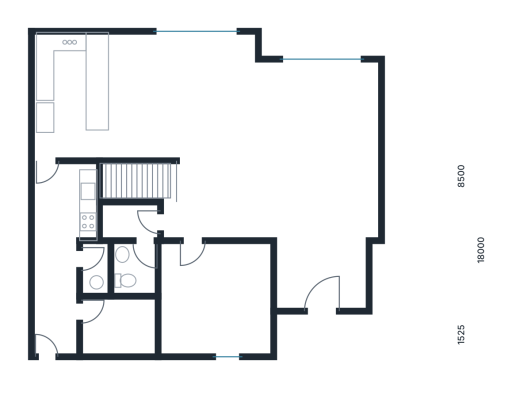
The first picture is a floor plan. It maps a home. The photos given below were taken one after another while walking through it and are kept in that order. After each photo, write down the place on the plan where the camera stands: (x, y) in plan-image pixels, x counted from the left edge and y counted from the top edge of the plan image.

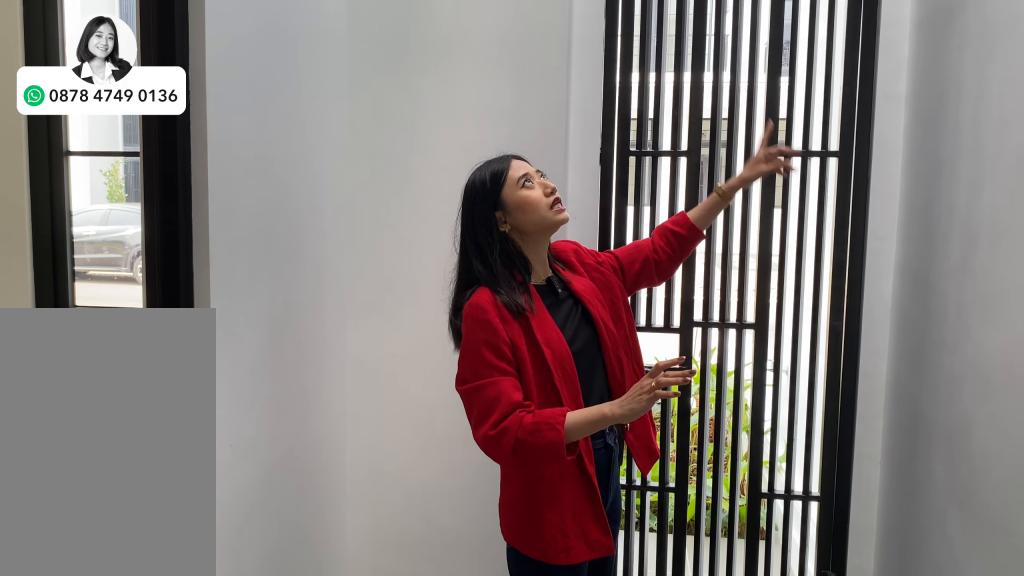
(56, 321)
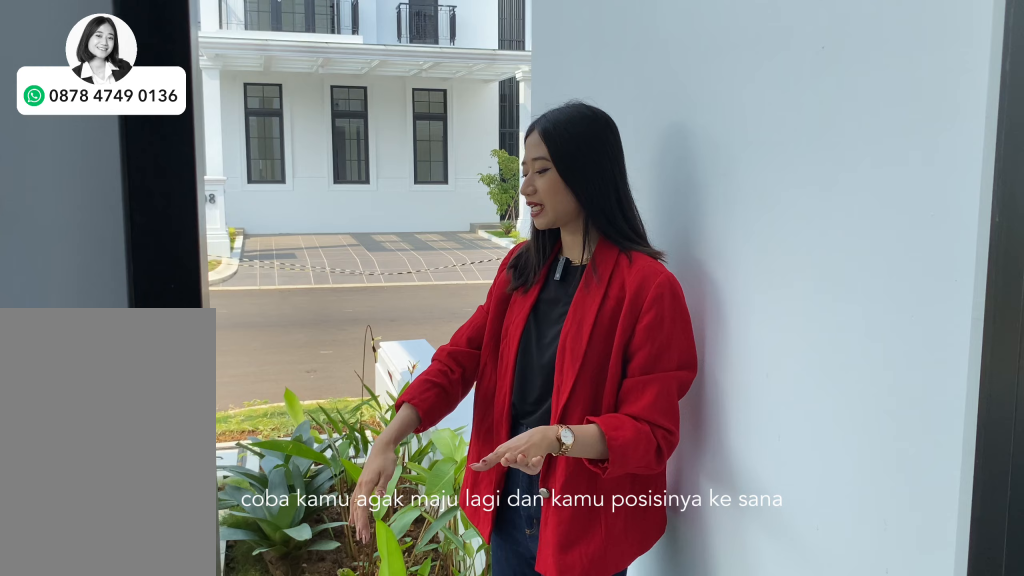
(56, 321)
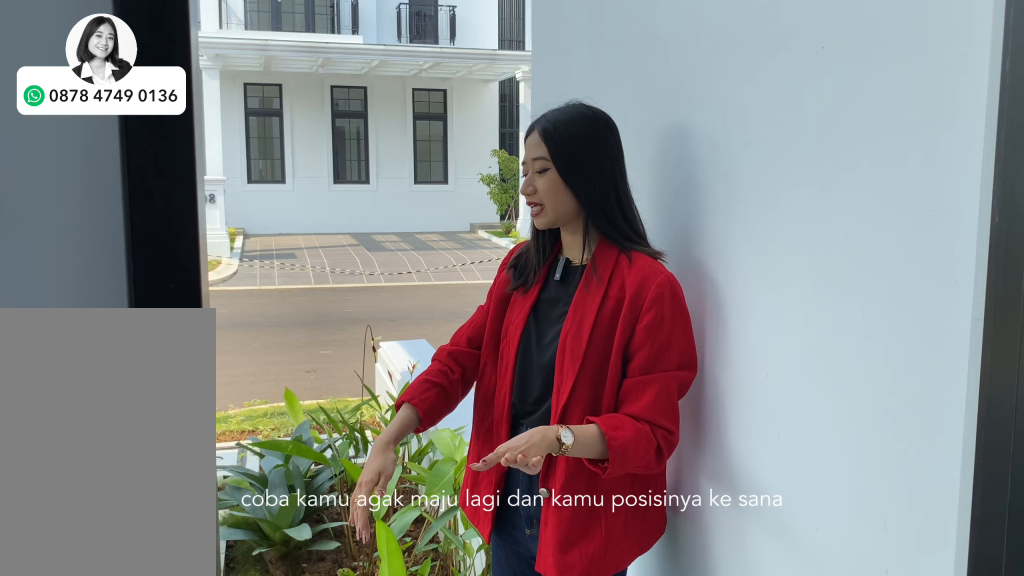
(56, 321)
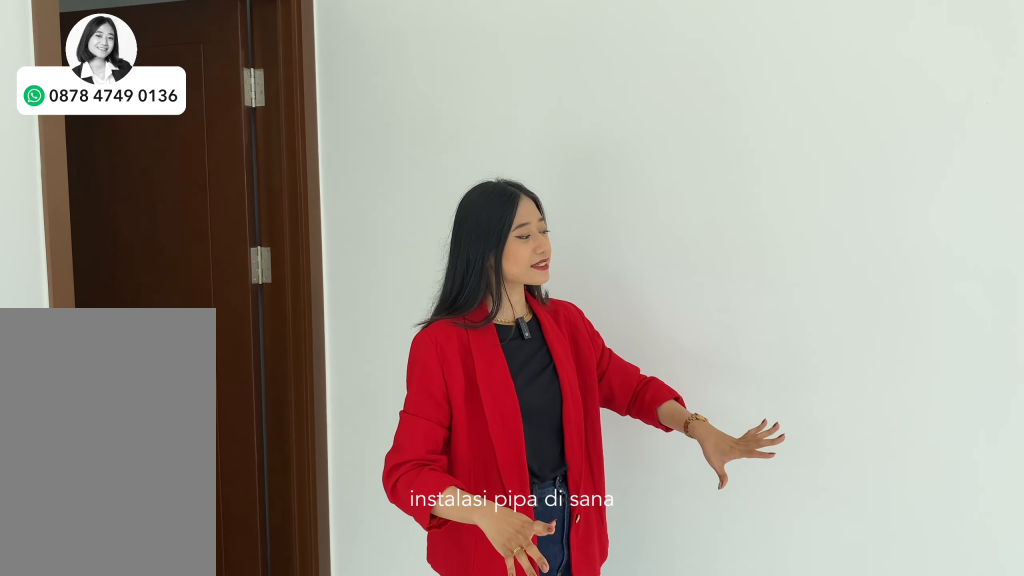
(98, 119)
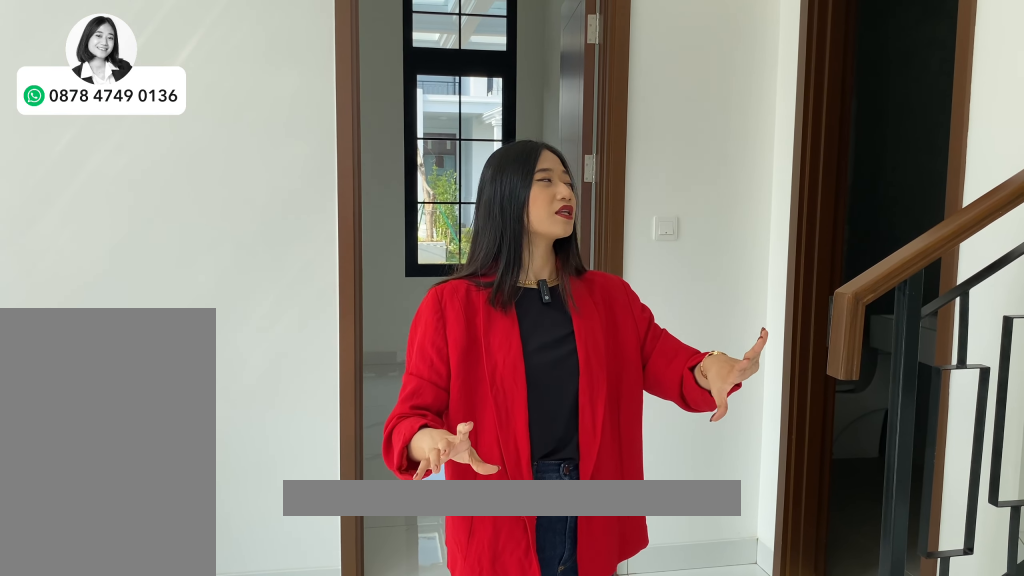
(206, 208)
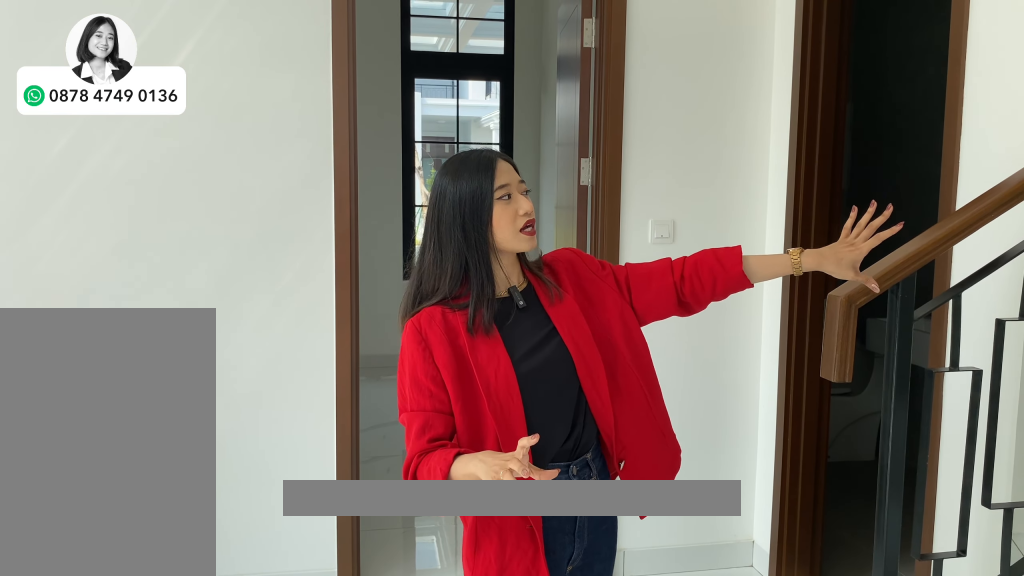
(206, 209)
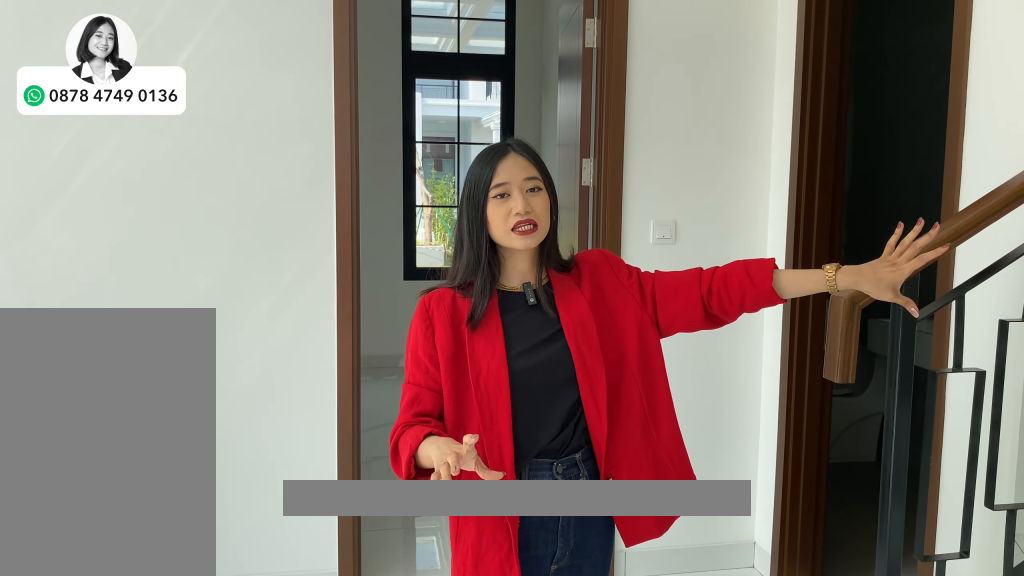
(206, 208)
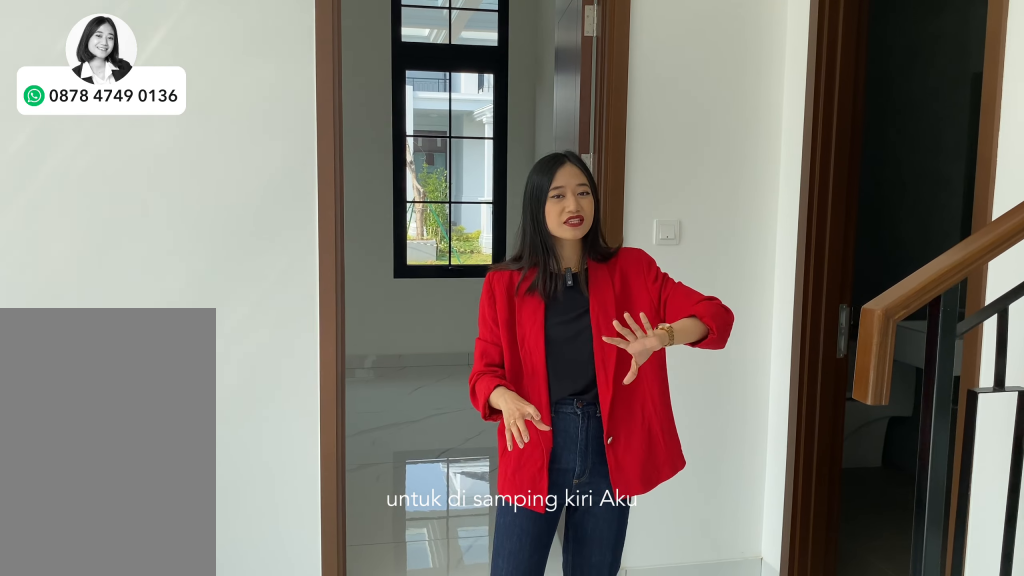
(206, 209)
